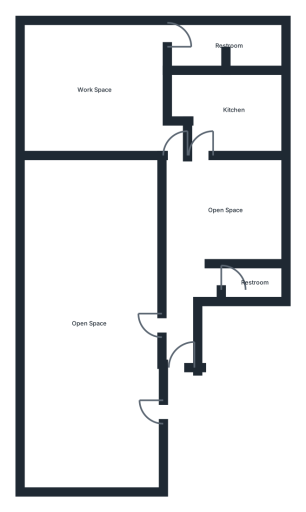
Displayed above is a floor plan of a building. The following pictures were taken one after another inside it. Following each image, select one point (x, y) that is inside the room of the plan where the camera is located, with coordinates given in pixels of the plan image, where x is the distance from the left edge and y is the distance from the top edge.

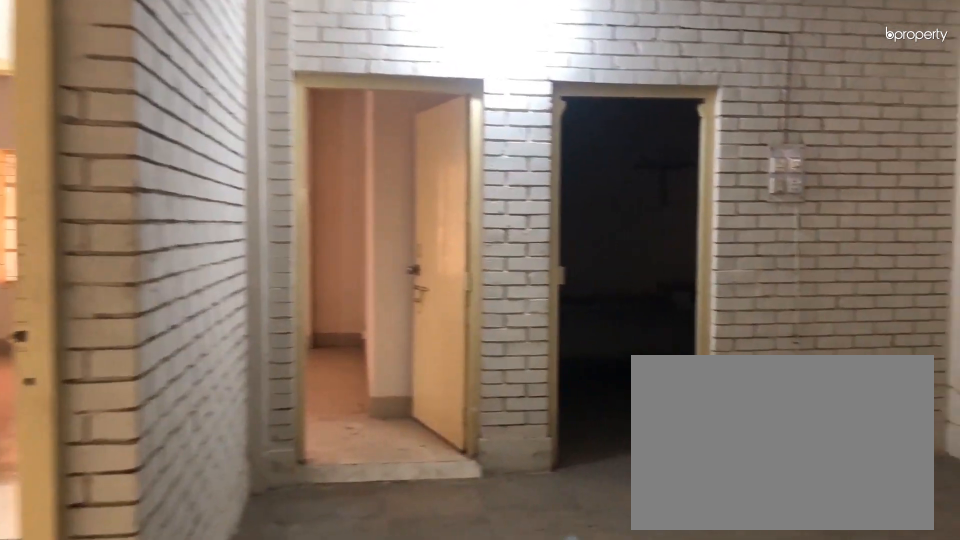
(225, 210)
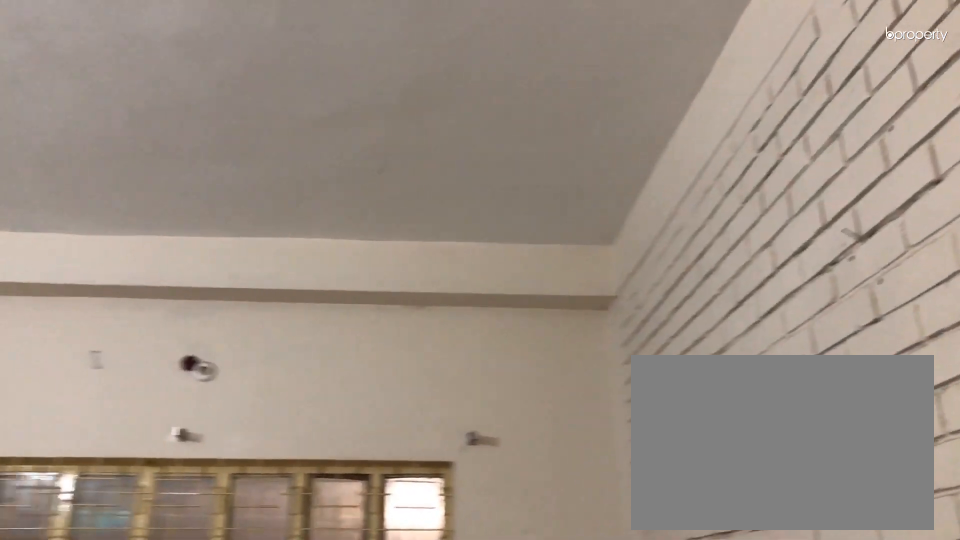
(225, 210)
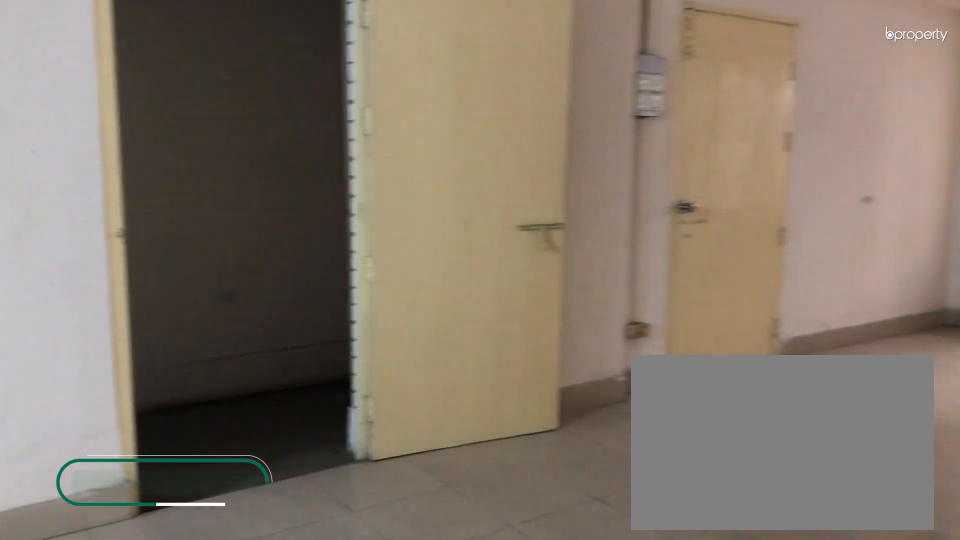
(88, 323)
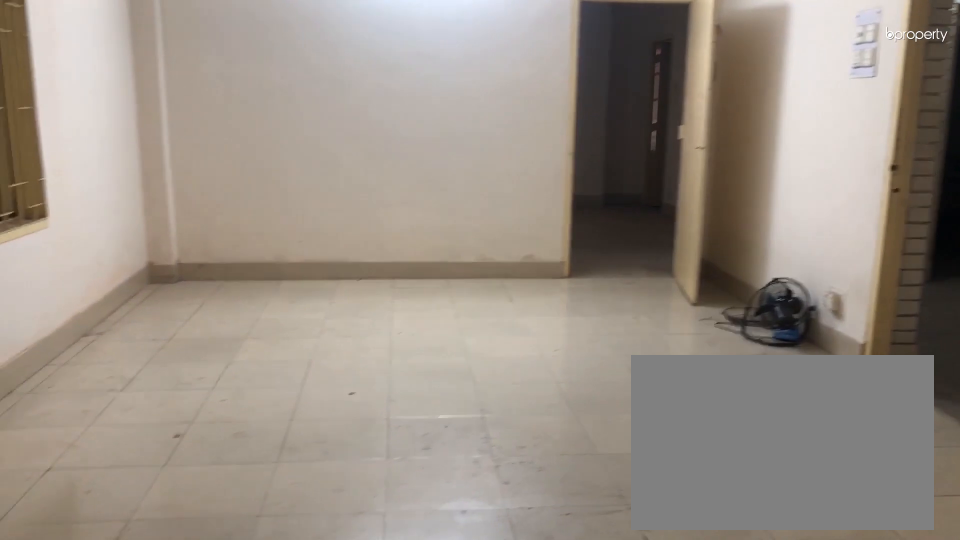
(88, 323)
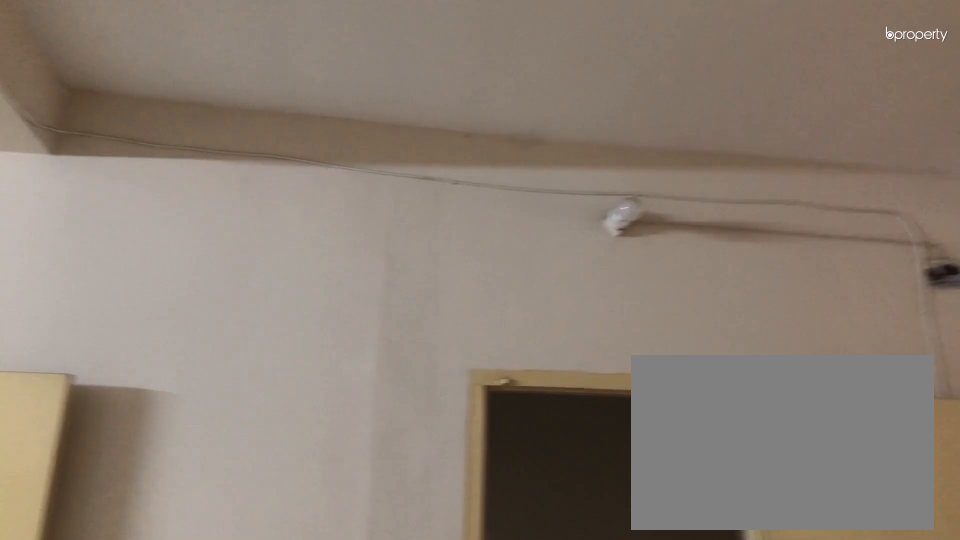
(88, 323)
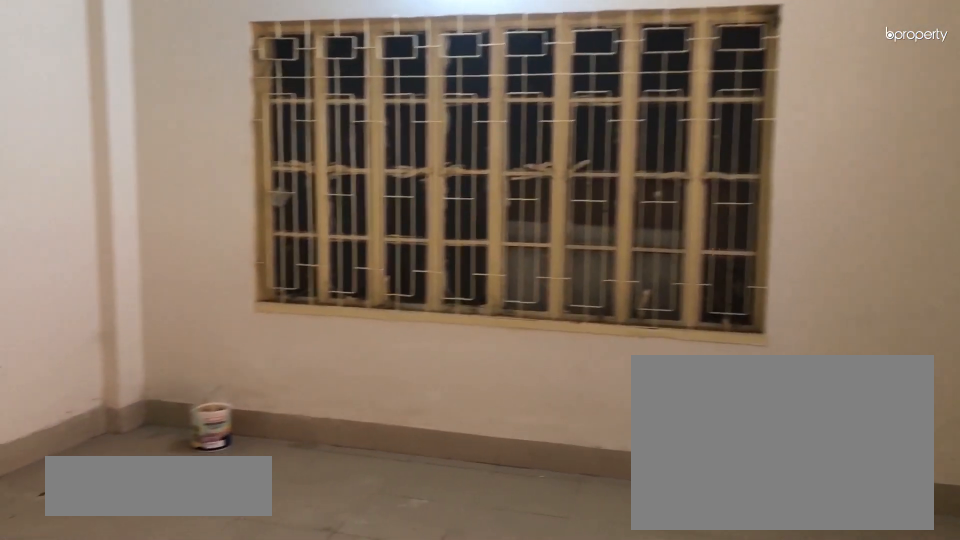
(94, 90)
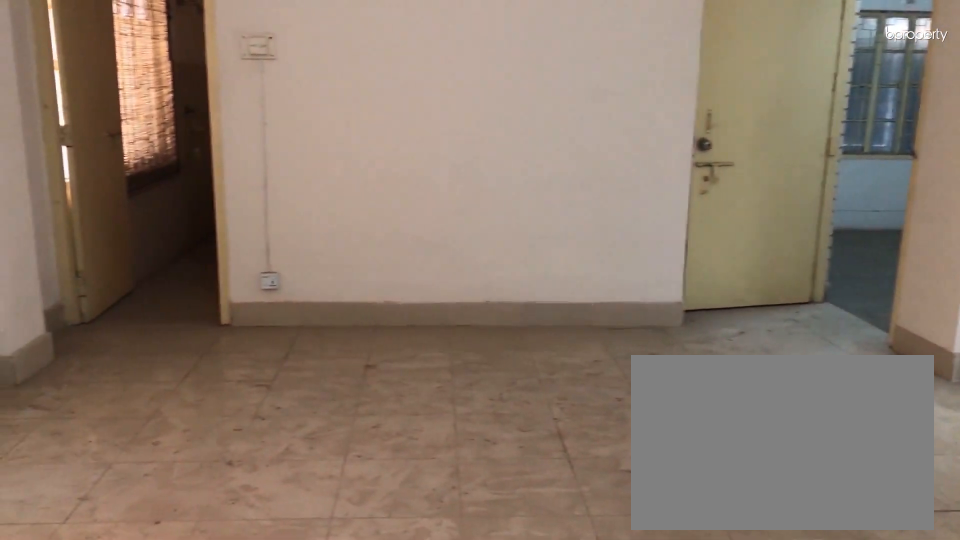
(94, 90)
